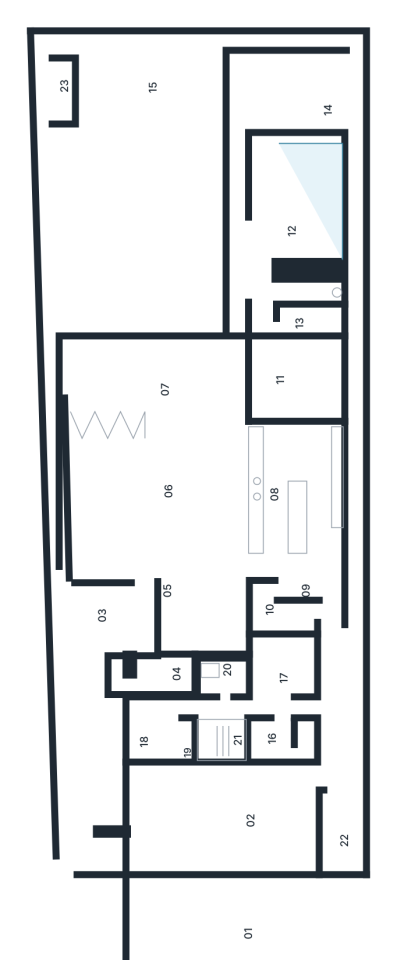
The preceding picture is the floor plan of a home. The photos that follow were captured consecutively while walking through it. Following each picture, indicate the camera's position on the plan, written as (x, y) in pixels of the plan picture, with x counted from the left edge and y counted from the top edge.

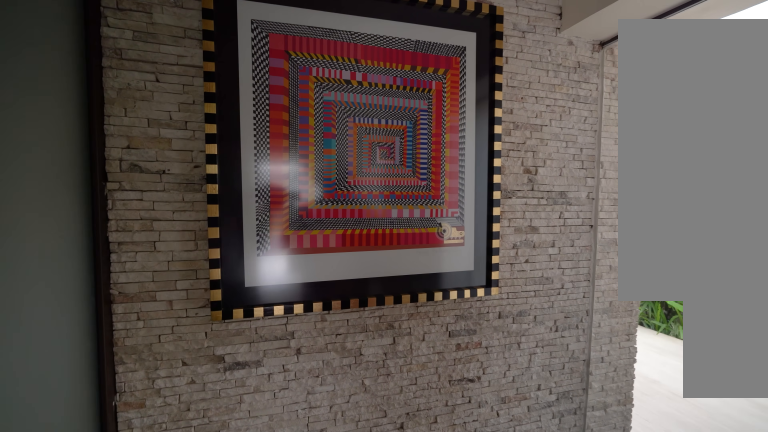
(146, 668)
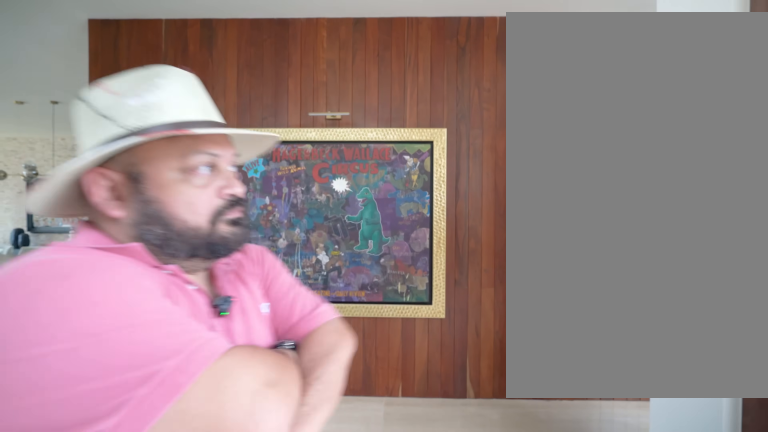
(137, 622)
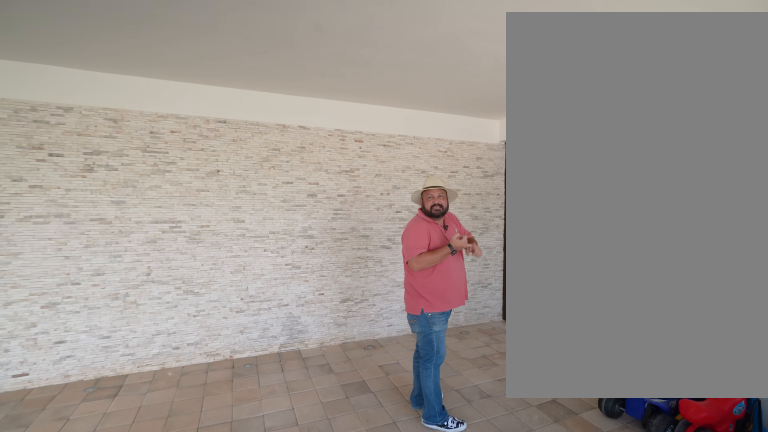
(246, 849)
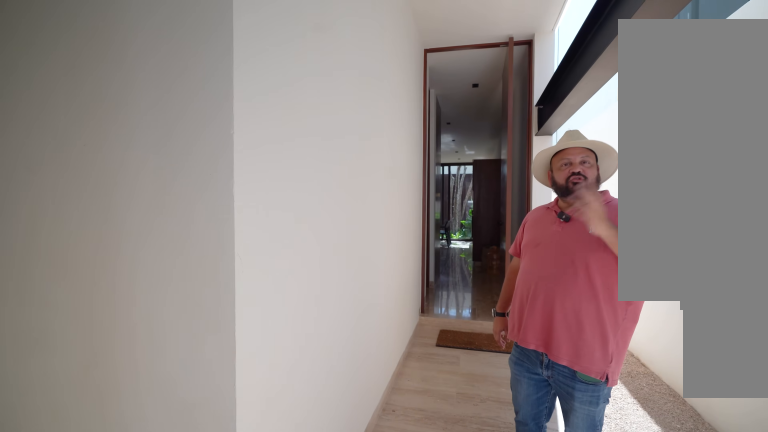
(323, 707)
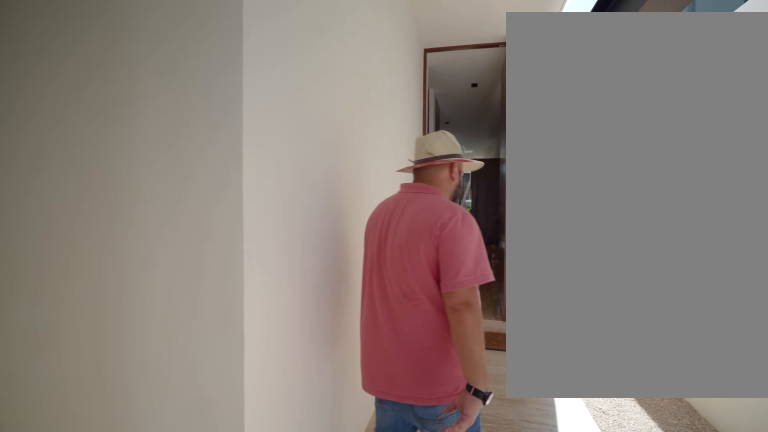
(330, 704)
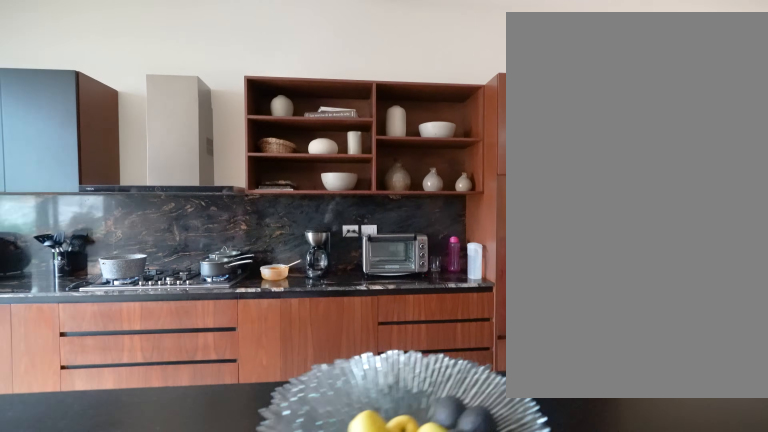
(268, 442)
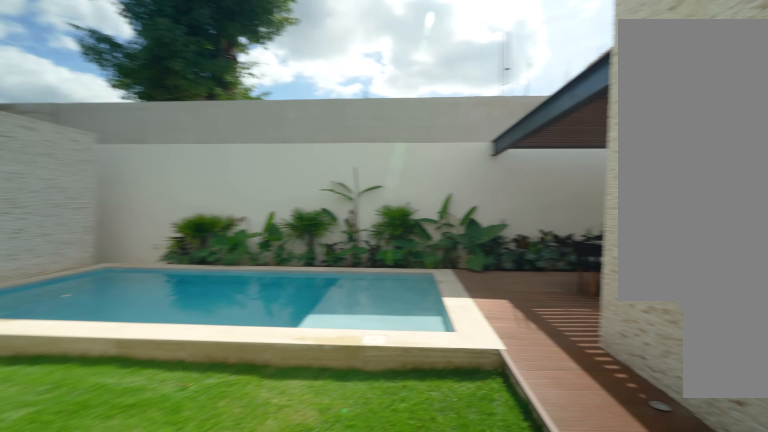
(141, 176)
